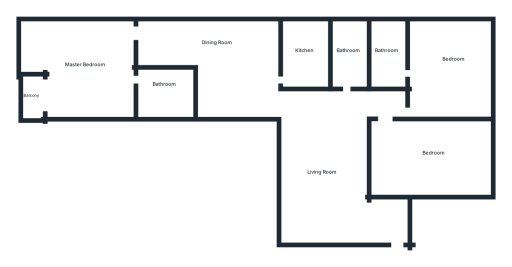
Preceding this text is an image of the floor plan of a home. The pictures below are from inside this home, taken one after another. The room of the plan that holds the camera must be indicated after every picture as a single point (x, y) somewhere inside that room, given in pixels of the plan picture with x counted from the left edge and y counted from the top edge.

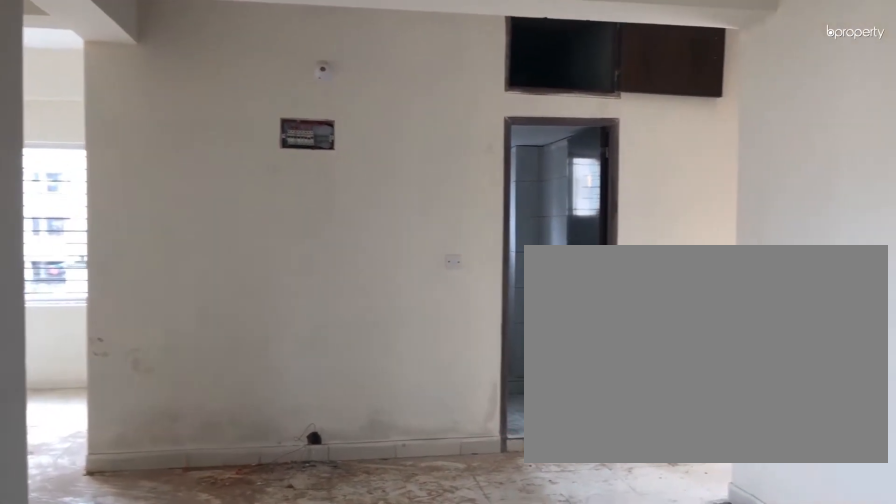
(314, 168)
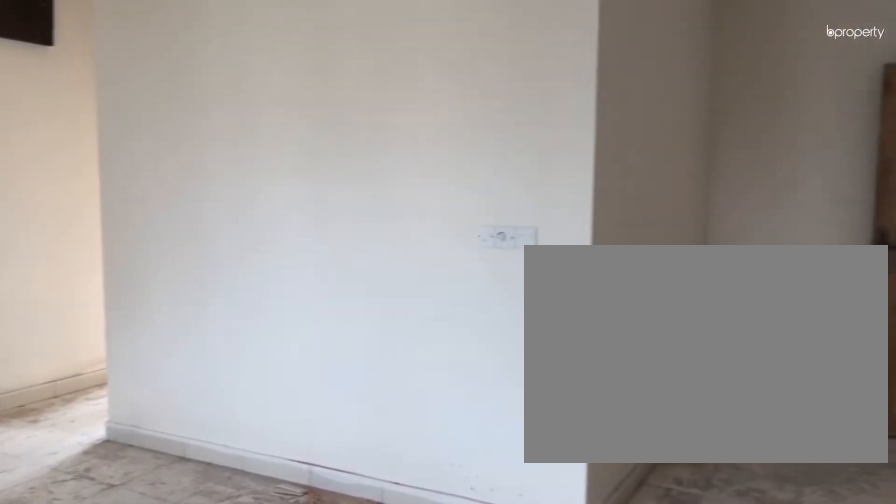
(314, 168)
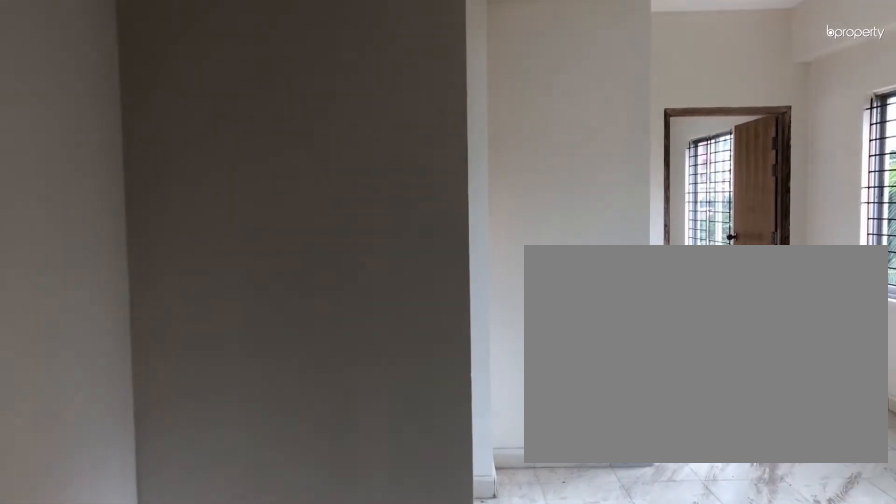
(234, 54)
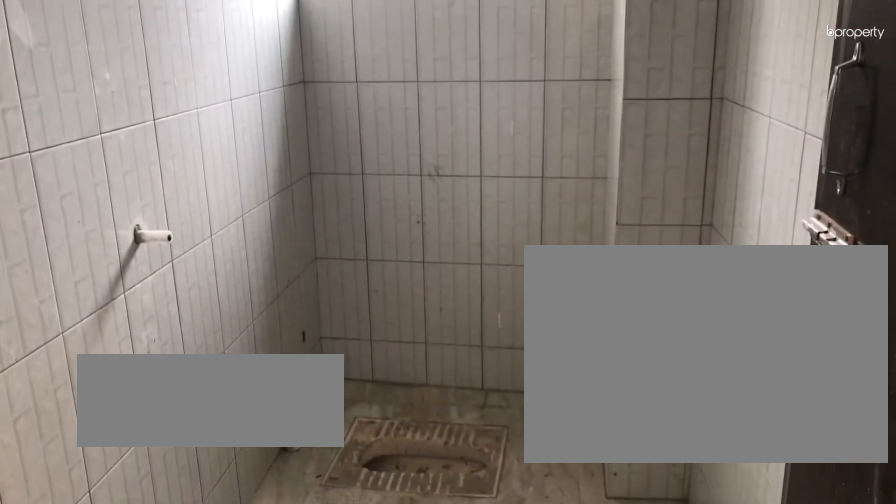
(354, 54)
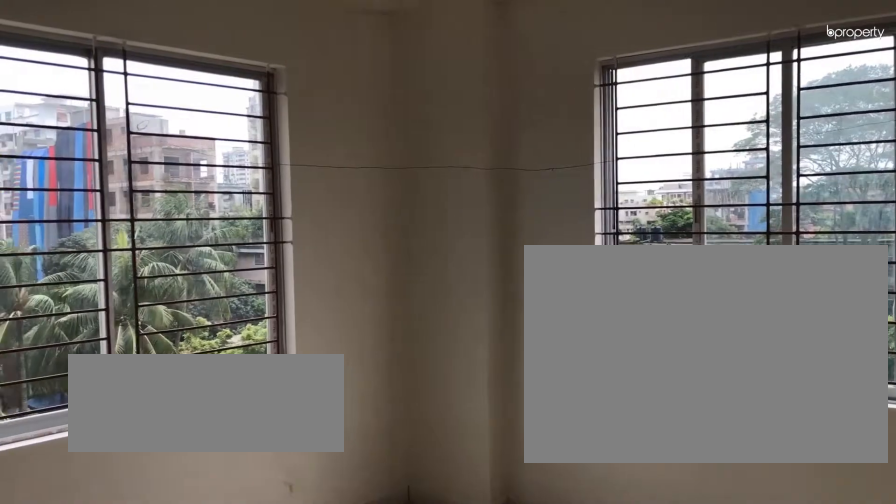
(455, 60)
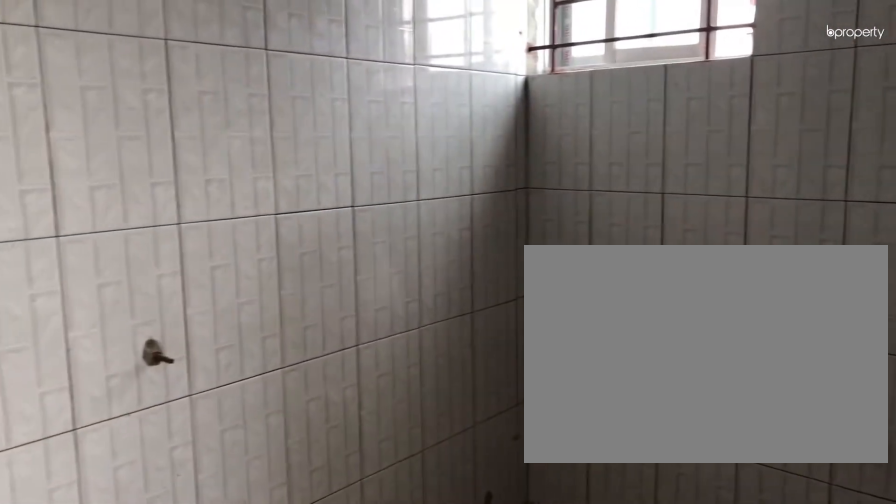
(384, 53)
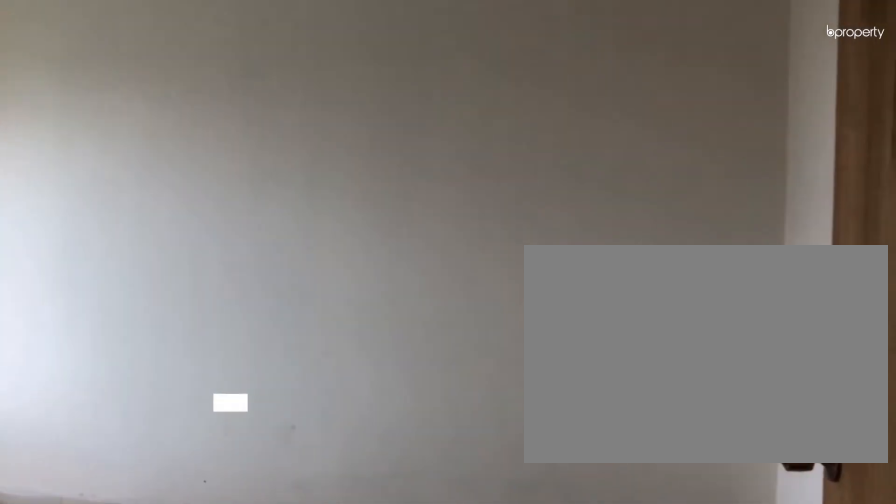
(433, 156)
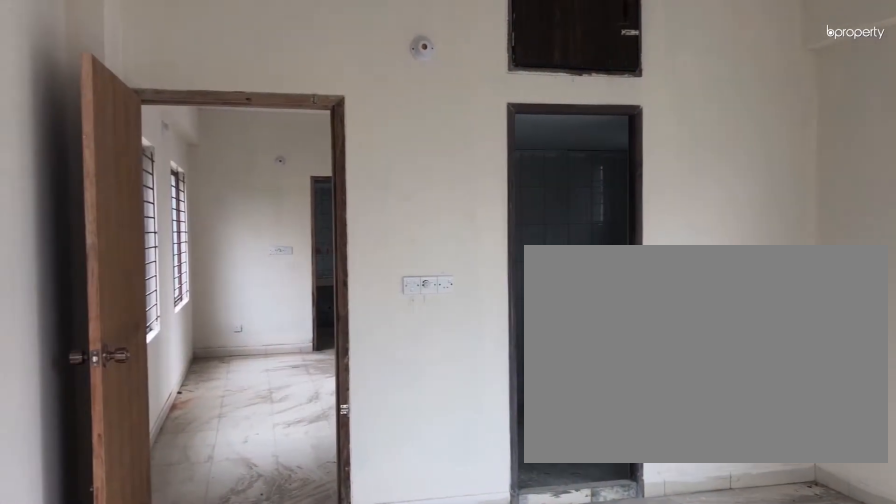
(77, 63)
